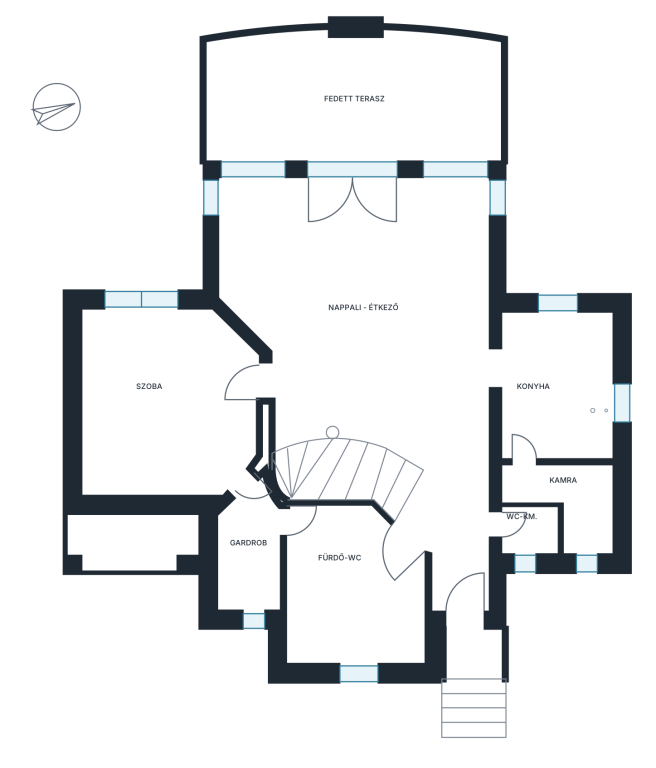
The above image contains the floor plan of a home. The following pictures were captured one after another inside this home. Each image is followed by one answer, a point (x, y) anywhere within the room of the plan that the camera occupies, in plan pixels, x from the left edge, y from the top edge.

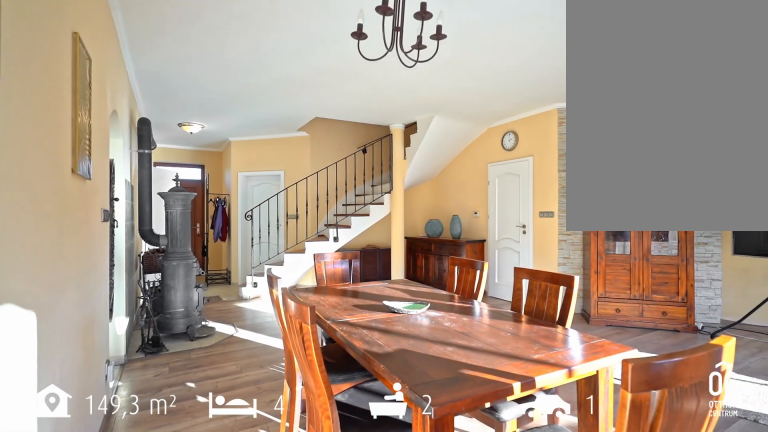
(358, 338)
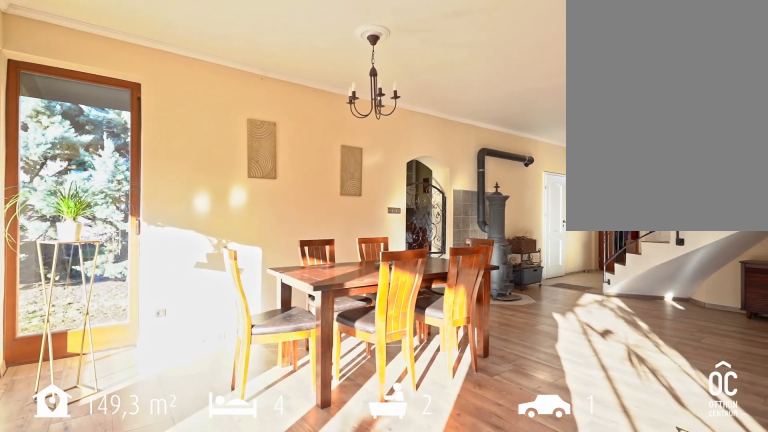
(358, 338)
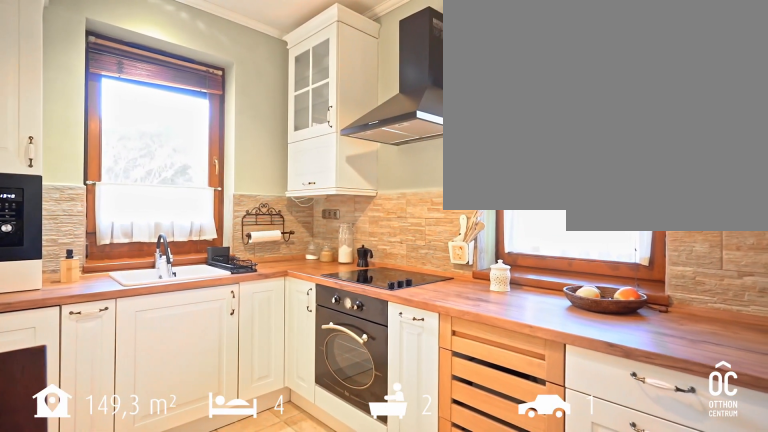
(560, 394)
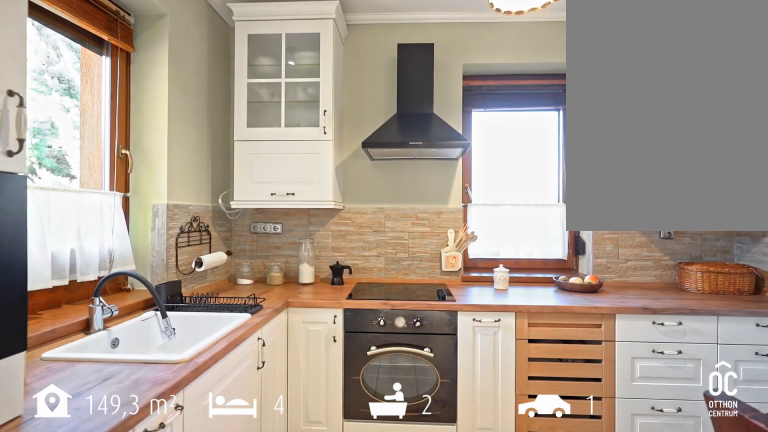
(560, 395)
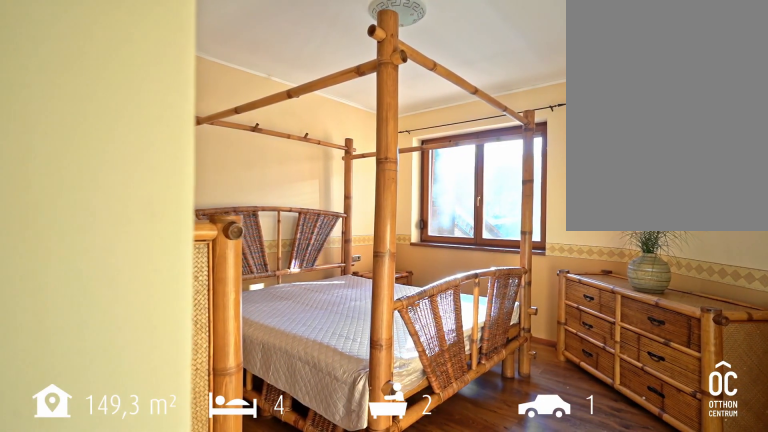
(156, 408)
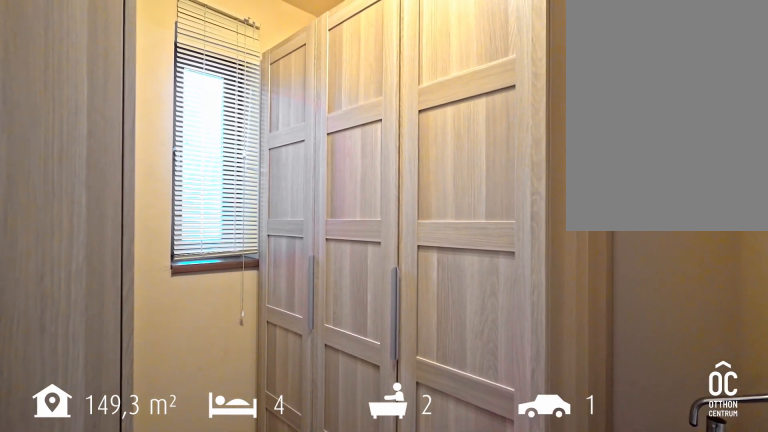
(253, 546)
